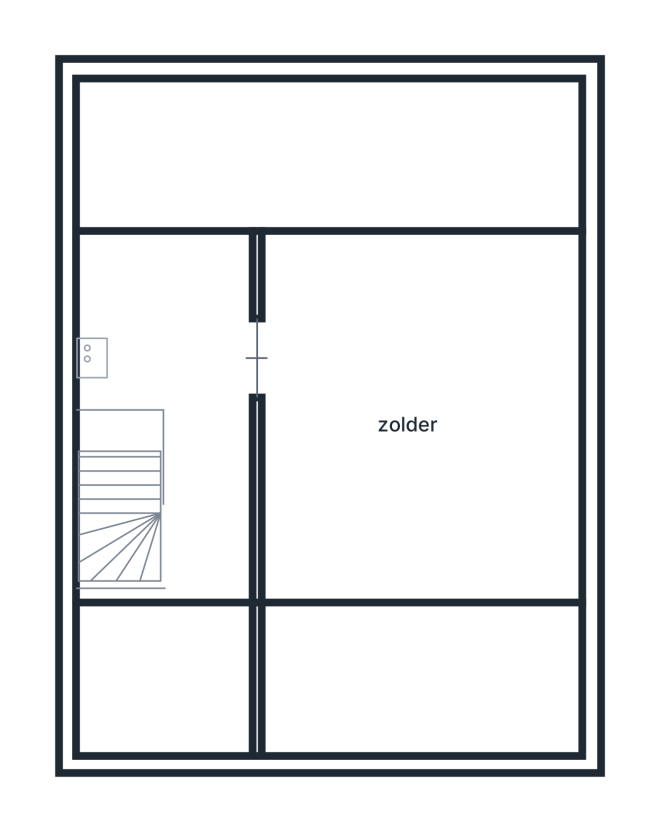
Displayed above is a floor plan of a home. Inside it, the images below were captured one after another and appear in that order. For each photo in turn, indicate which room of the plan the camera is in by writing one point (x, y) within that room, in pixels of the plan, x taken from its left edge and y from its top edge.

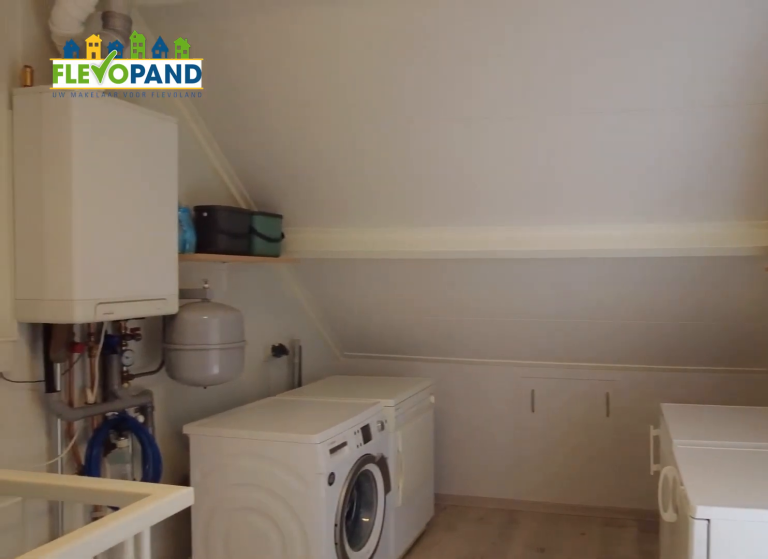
(198, 506)
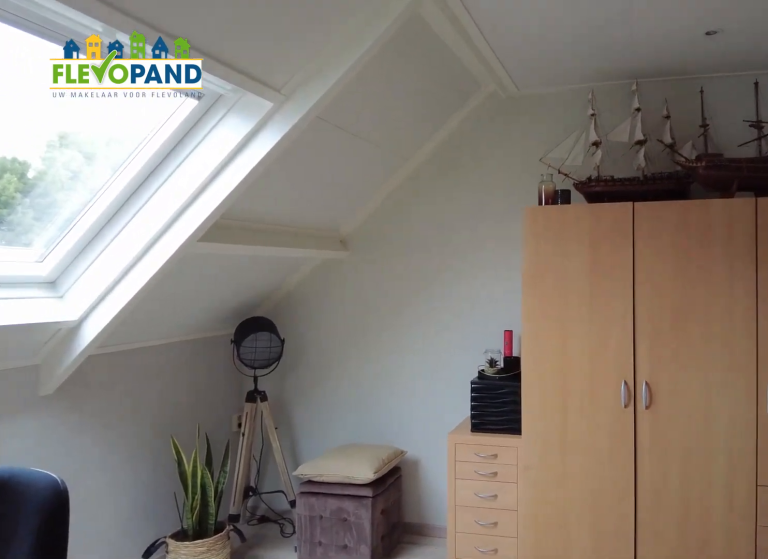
(420, 539)
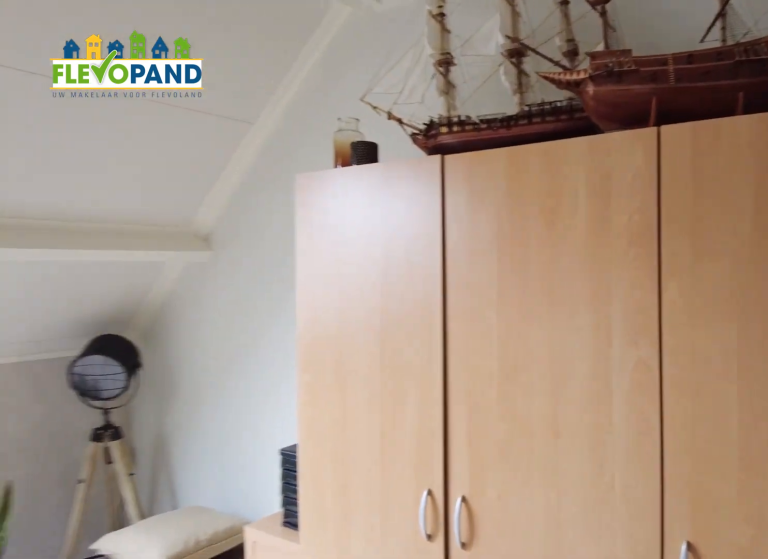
(420, 539)
